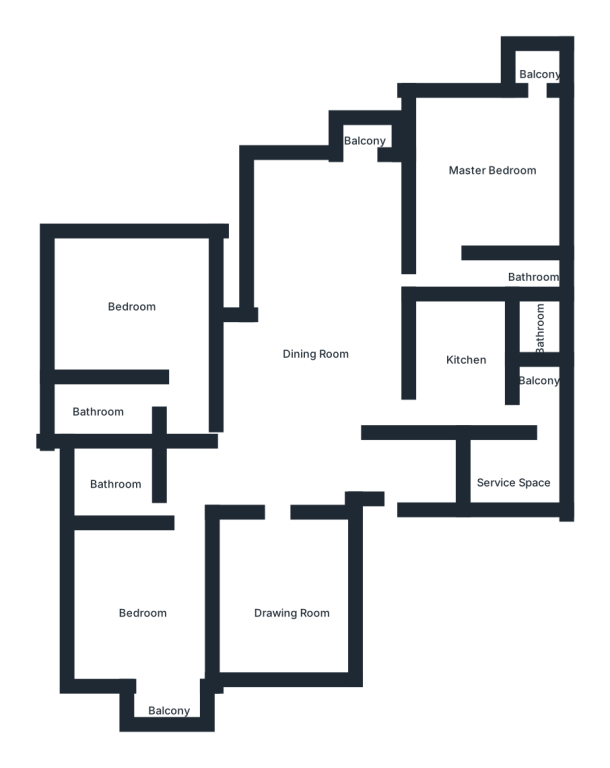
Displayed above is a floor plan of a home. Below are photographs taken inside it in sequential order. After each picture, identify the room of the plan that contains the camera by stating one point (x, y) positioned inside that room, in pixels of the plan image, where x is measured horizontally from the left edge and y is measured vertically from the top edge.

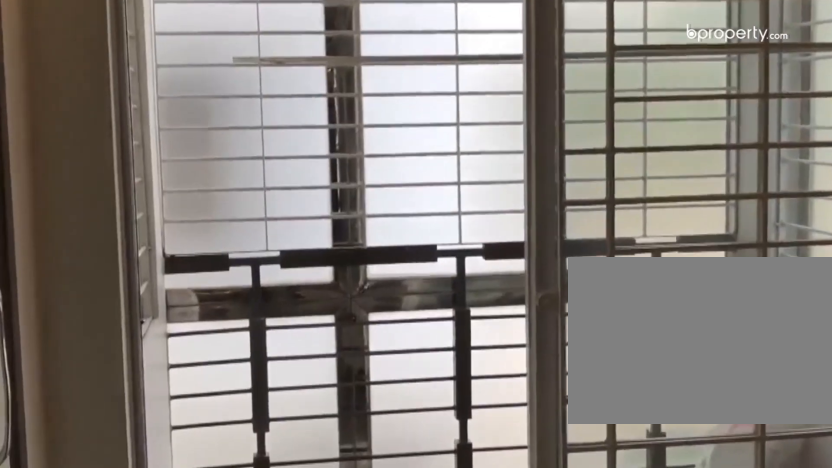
(159, 706)
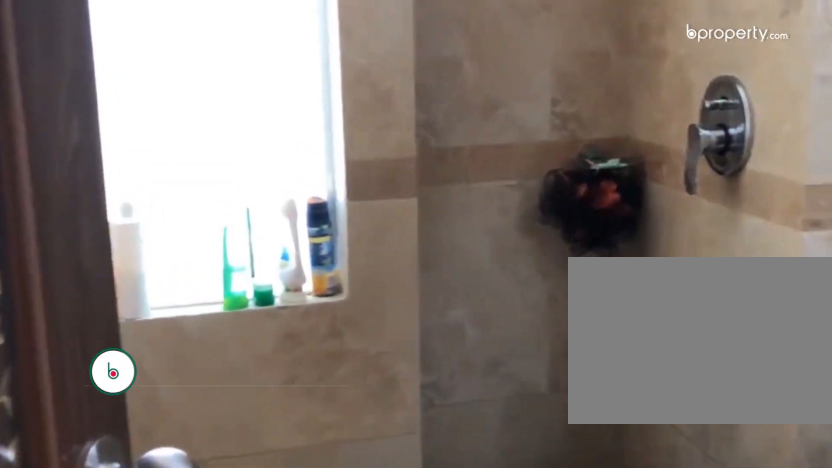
(123, 490)
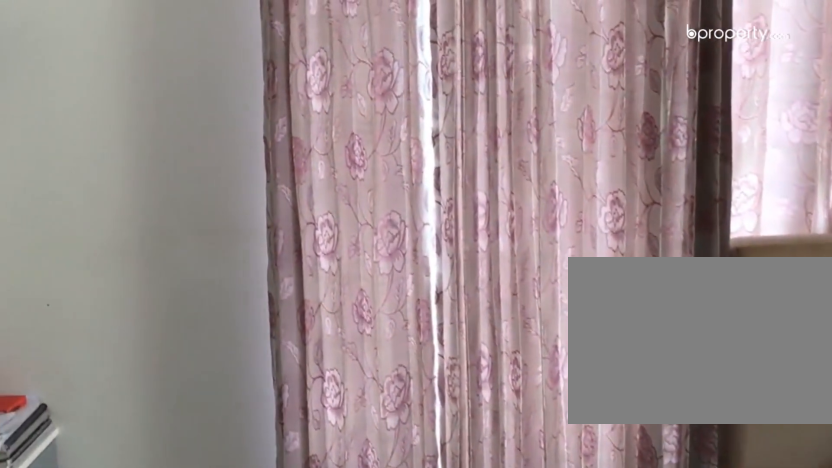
(143, 315)
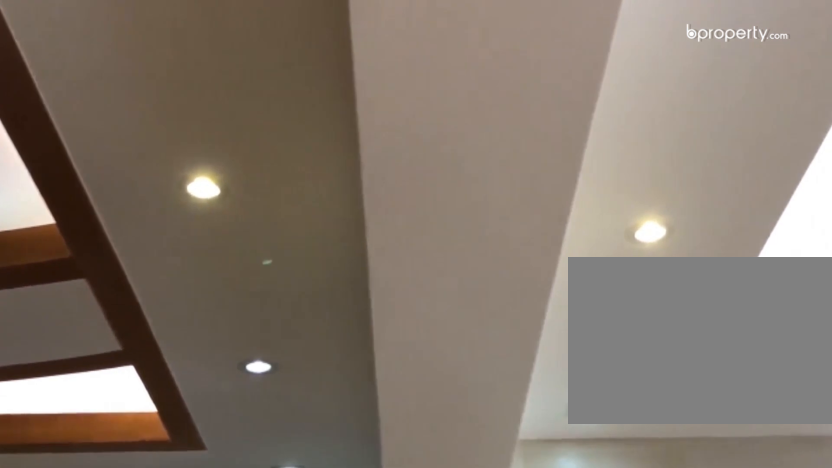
(340, 261)
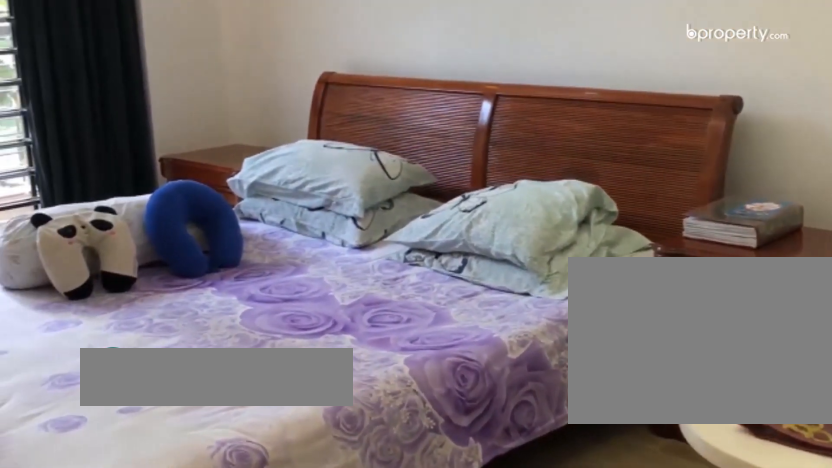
(466, 184)
